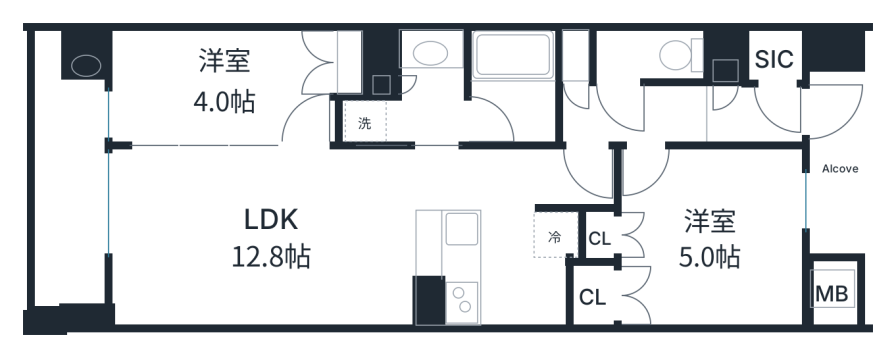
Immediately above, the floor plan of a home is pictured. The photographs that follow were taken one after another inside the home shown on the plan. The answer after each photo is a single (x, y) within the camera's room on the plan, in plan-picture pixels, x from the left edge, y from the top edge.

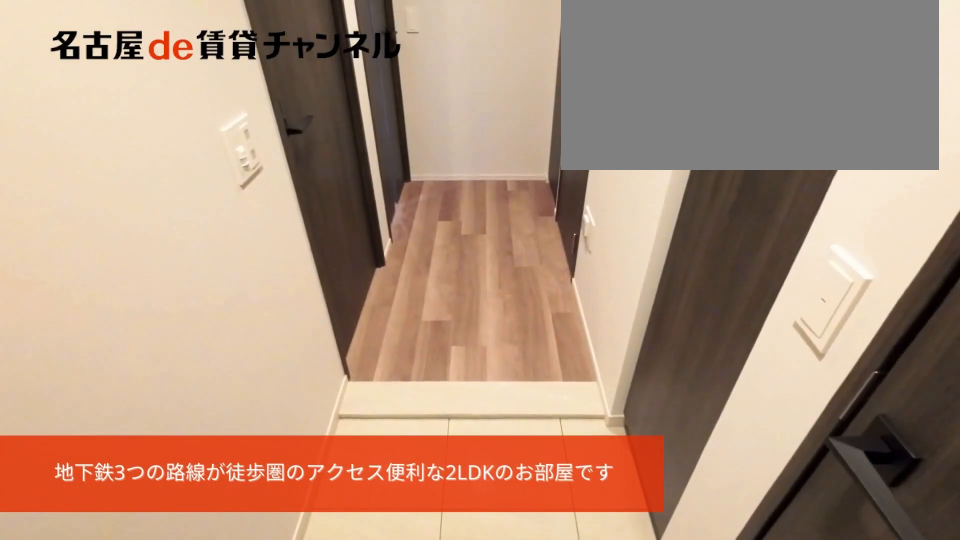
(778, 114)
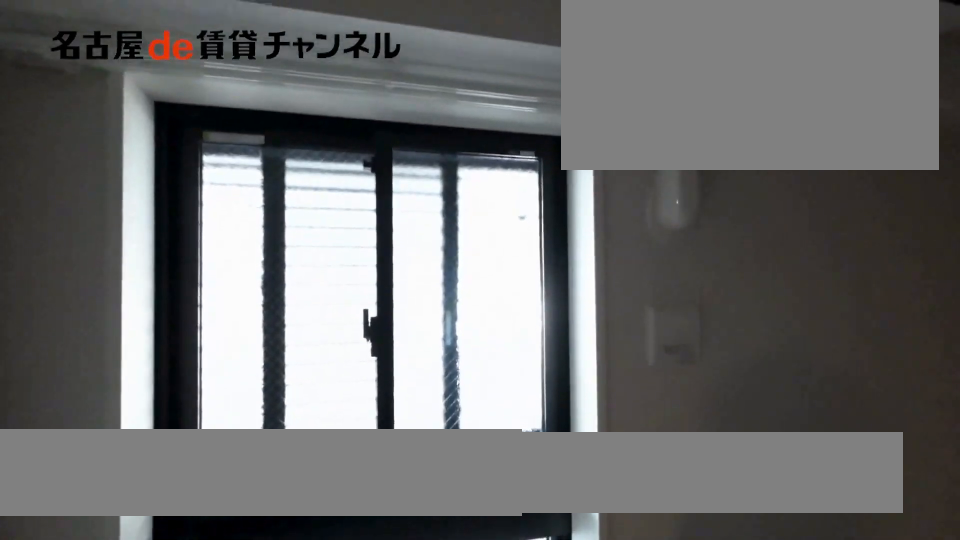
(709, 234)
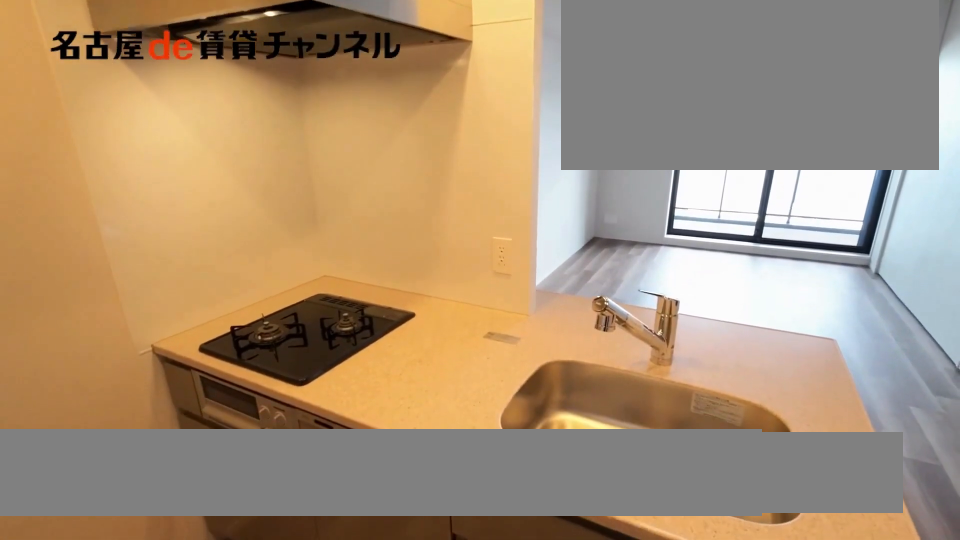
(486, 267)
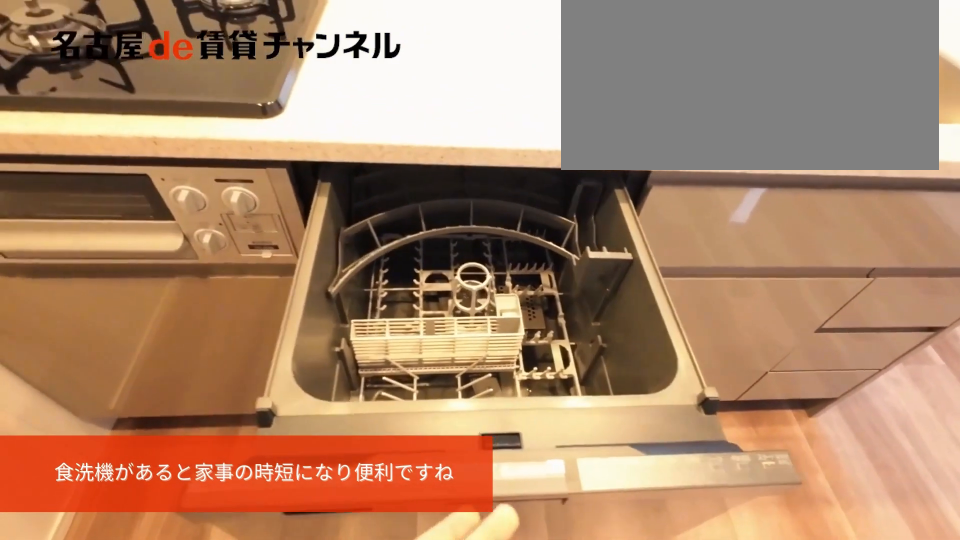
(486, 267)
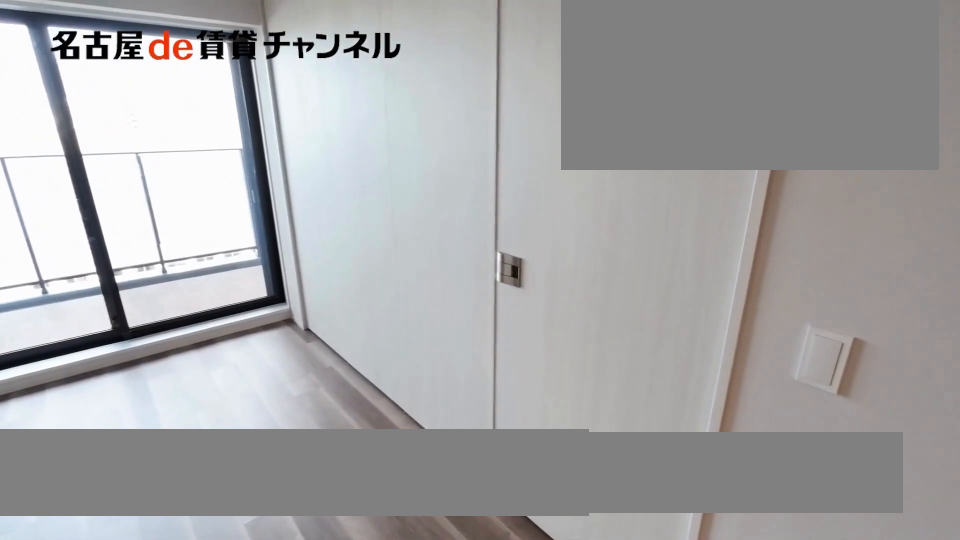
(258, 234)
